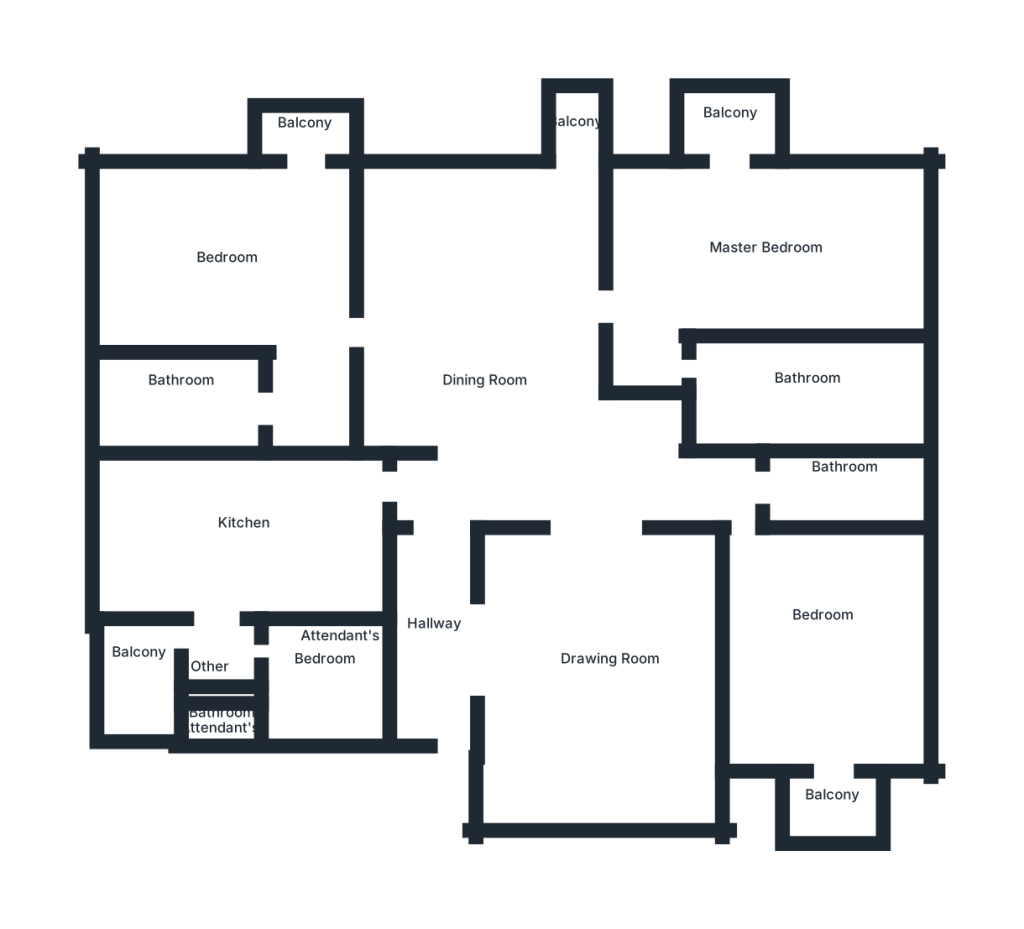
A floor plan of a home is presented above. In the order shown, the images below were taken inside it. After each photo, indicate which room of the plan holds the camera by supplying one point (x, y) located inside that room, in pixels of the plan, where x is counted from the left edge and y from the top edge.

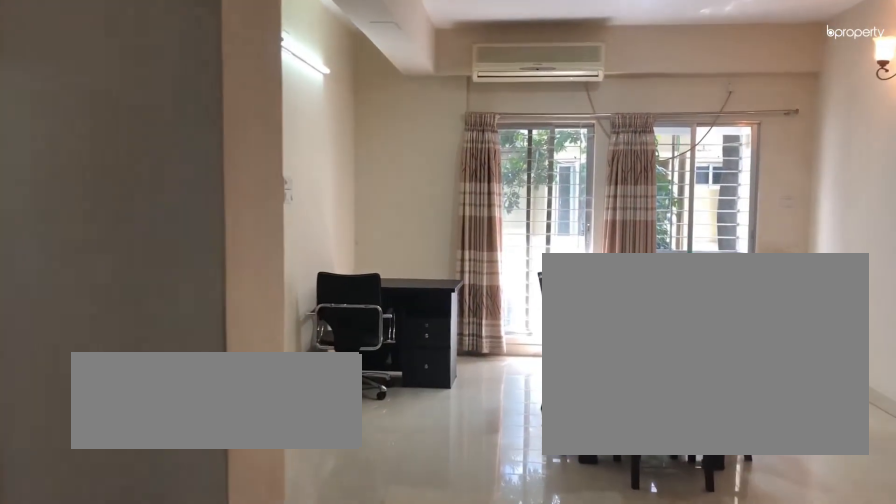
(475, 471)
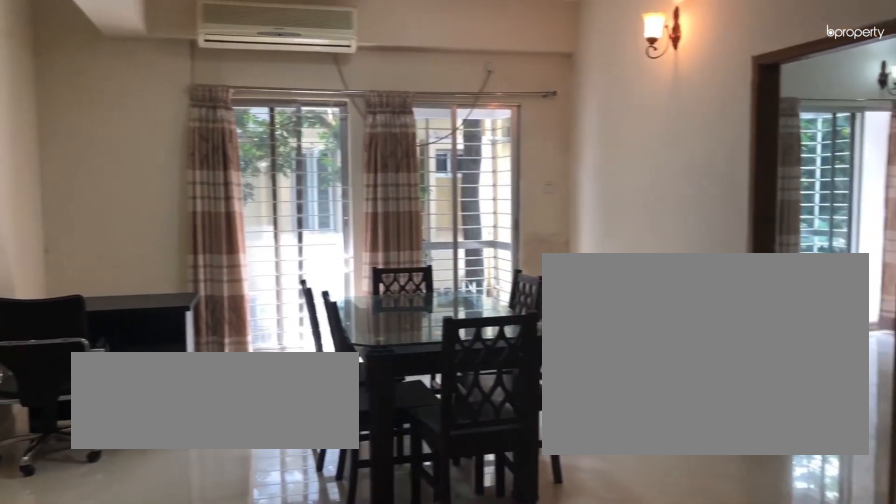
(484, 315)
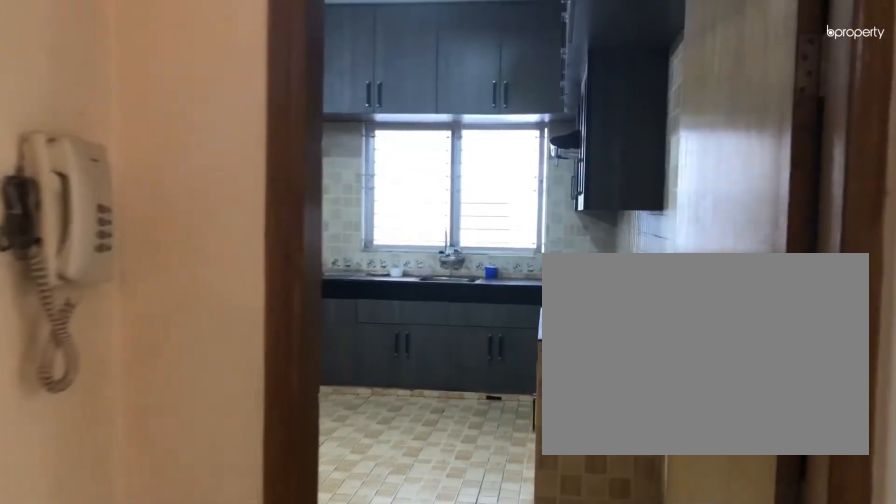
(389, 485)
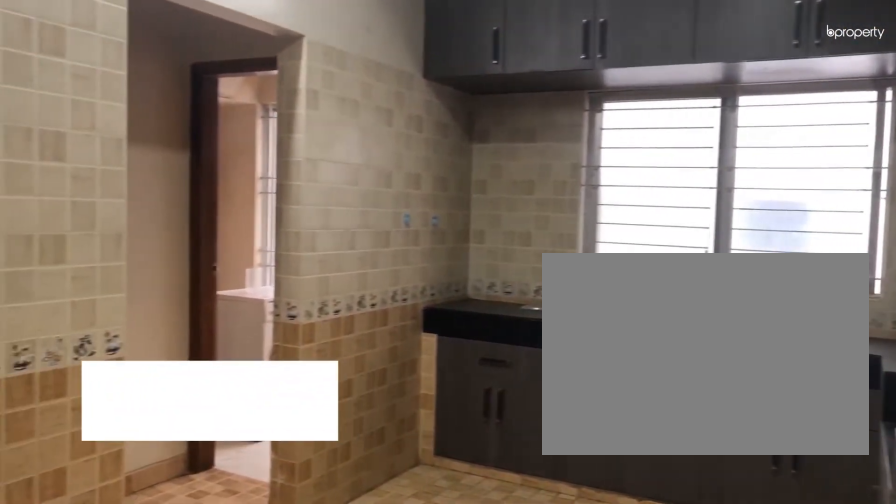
(248, 545)
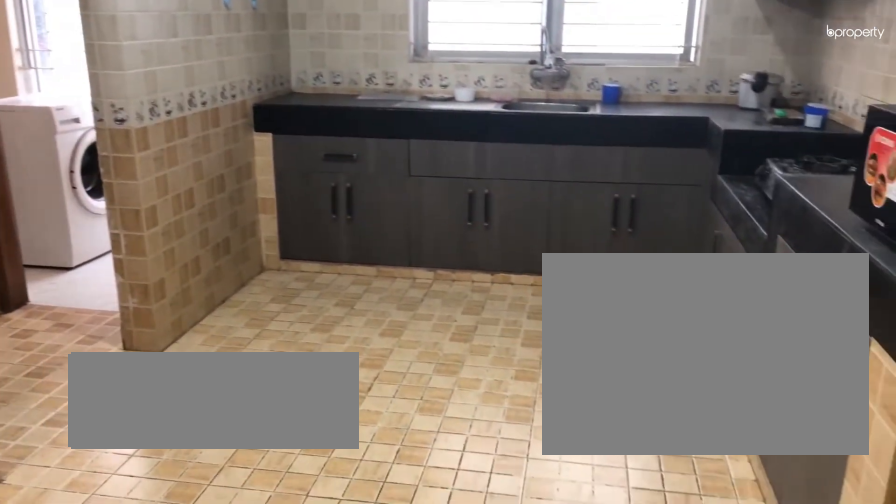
(248, 545)
